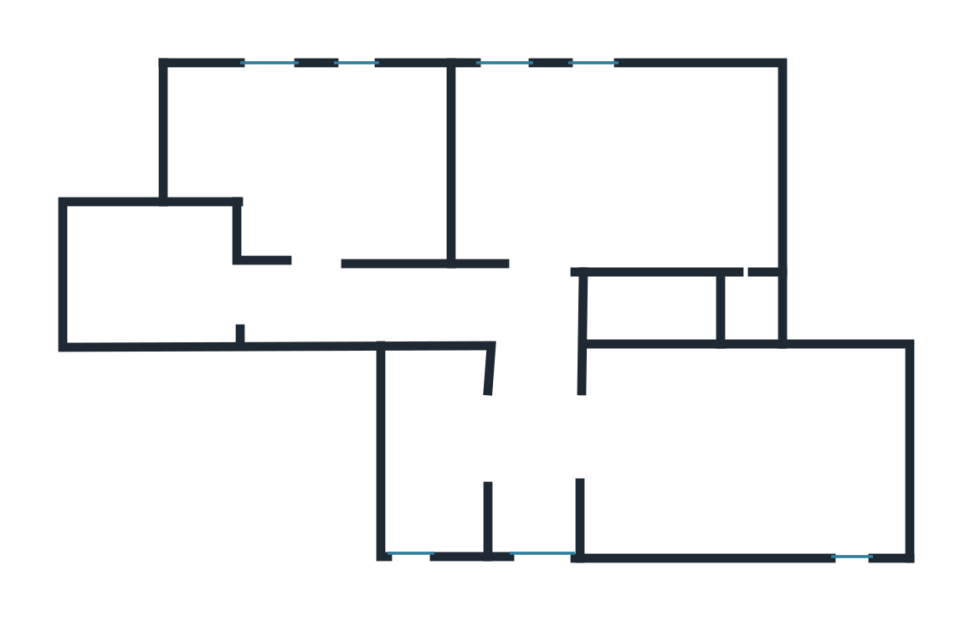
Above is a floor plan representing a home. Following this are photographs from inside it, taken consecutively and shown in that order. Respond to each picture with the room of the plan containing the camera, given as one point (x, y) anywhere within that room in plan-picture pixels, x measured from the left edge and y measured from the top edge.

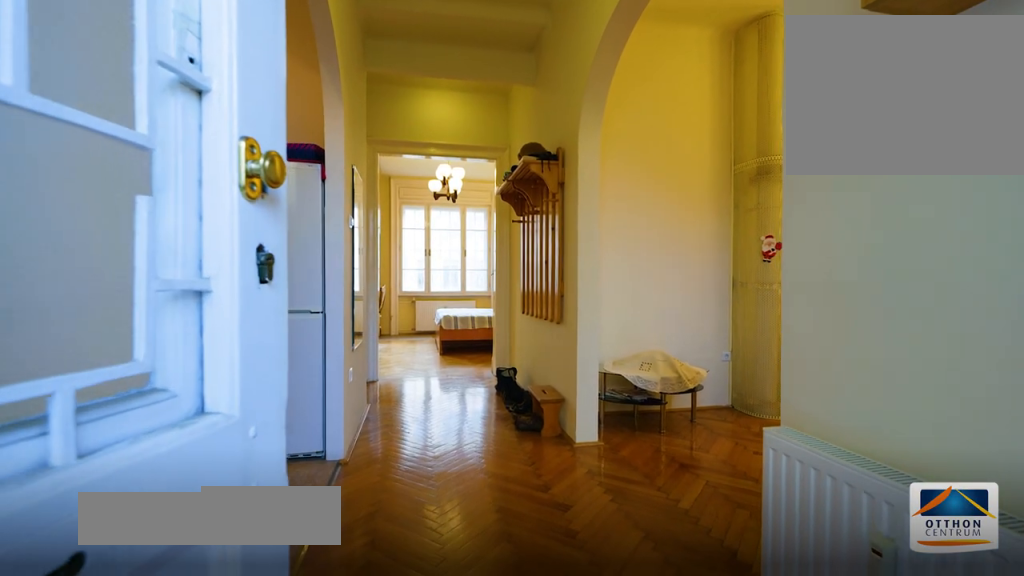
(538, 487)
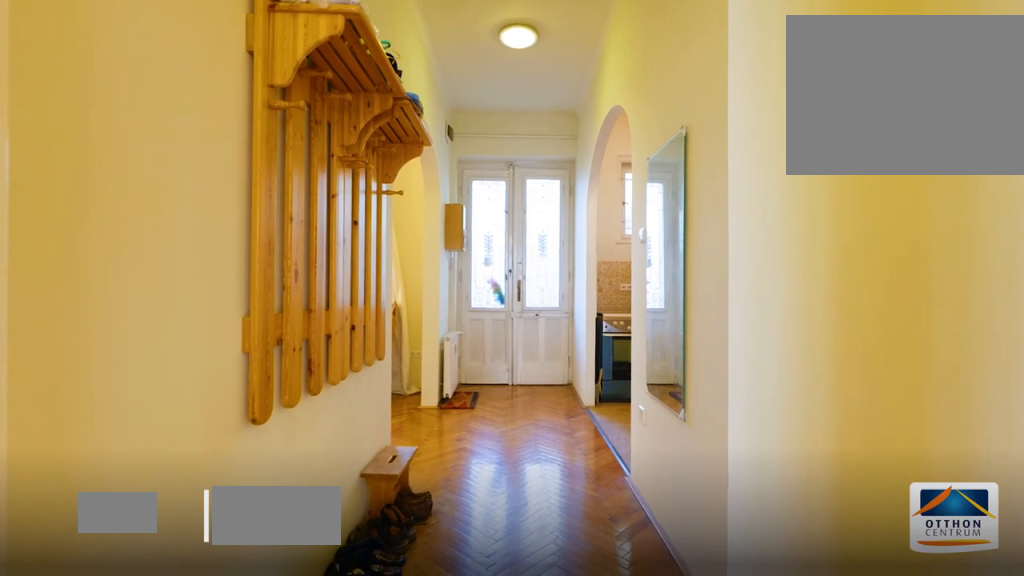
(538, 487)
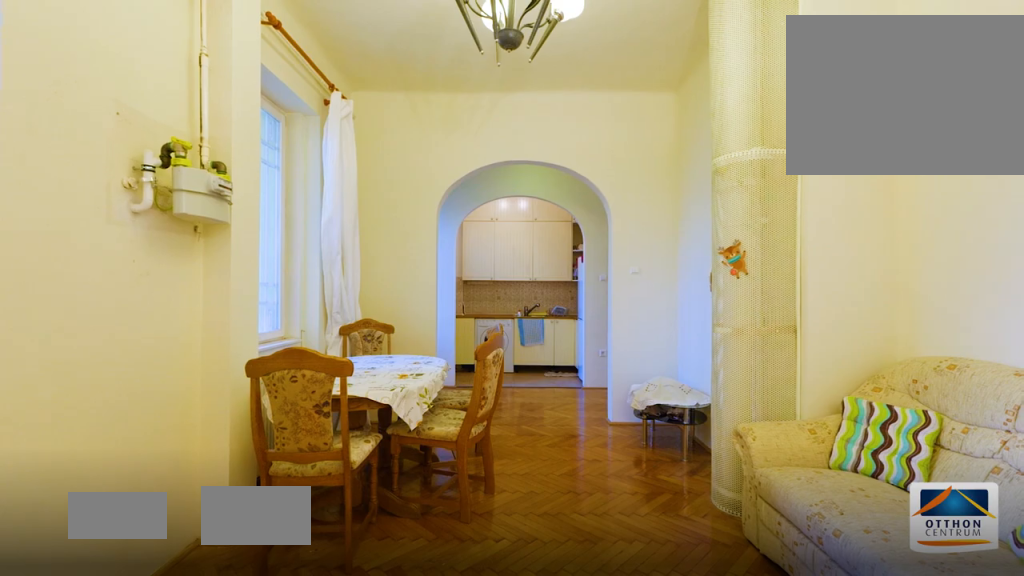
(727, 465)
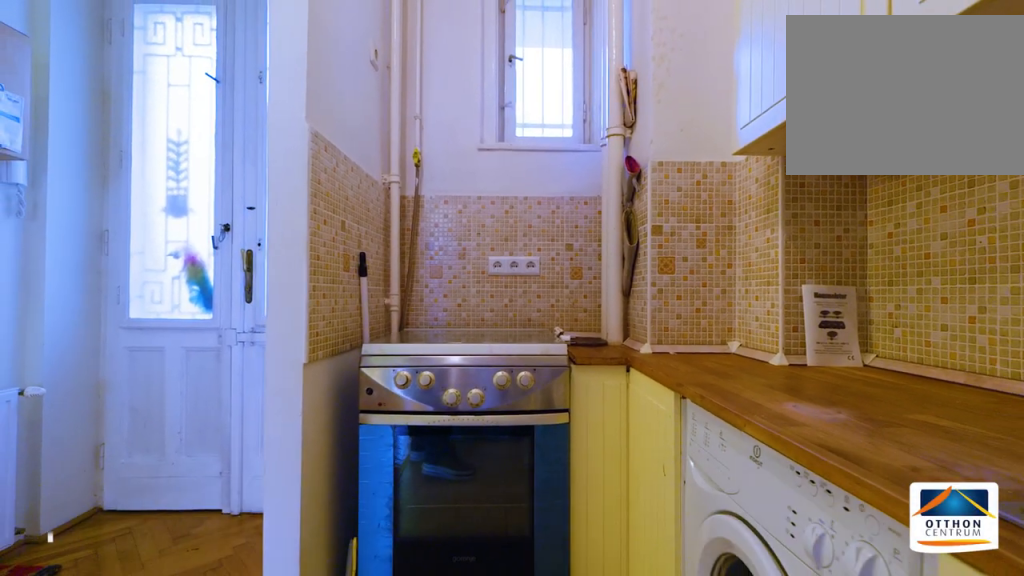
(439, 468)
